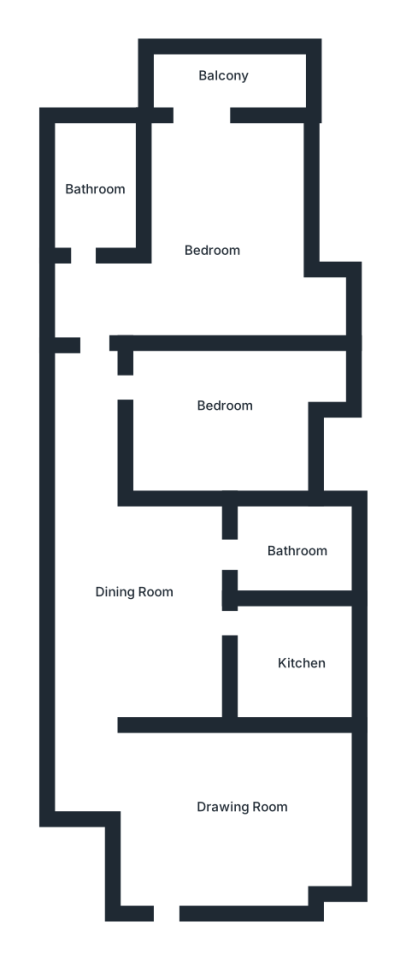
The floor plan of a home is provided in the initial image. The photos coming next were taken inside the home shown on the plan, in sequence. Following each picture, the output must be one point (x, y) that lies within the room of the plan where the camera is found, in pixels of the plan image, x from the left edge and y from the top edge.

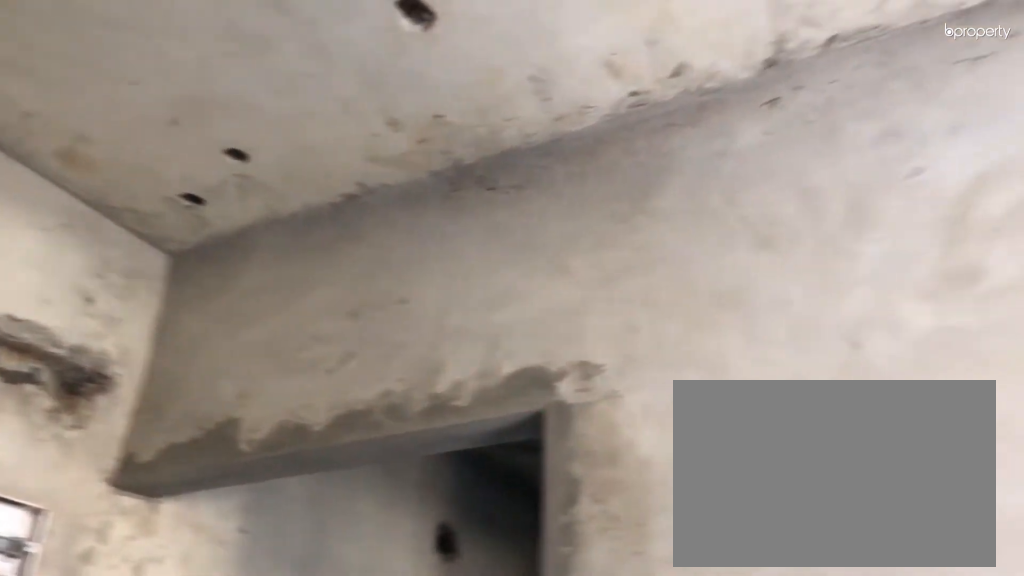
(217, 811)
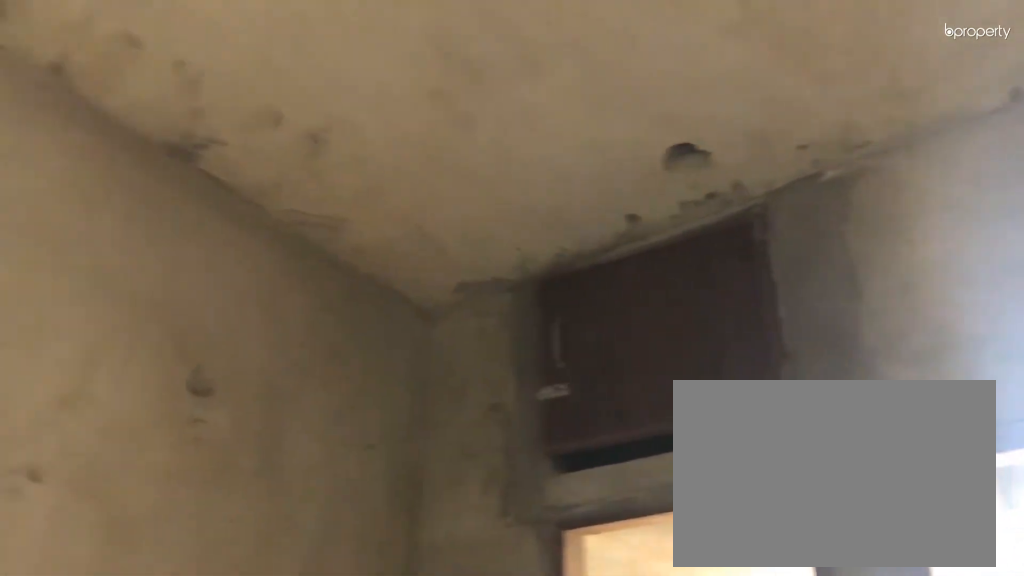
(168, 626)
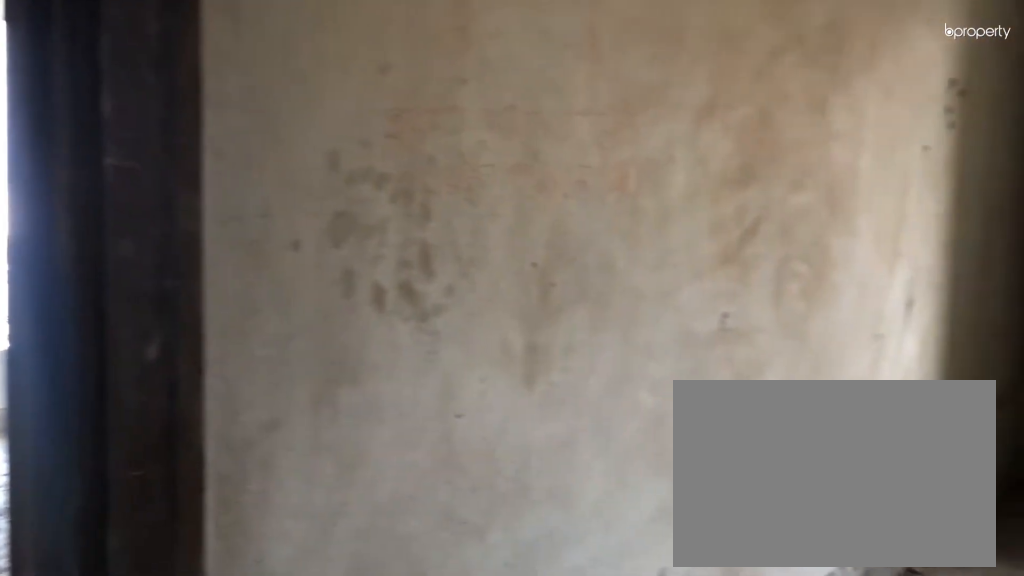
(207, 402)
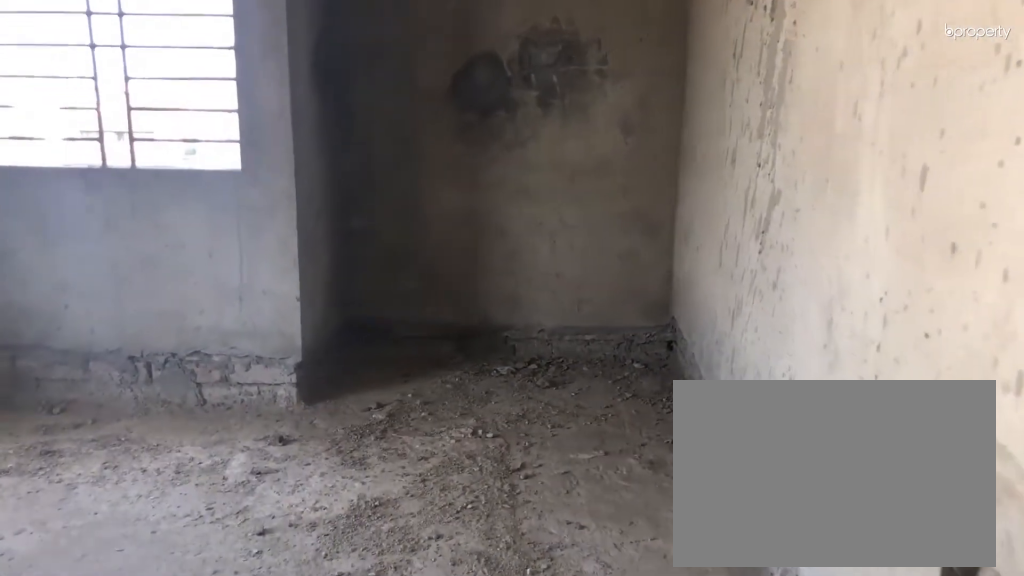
(203, 201)
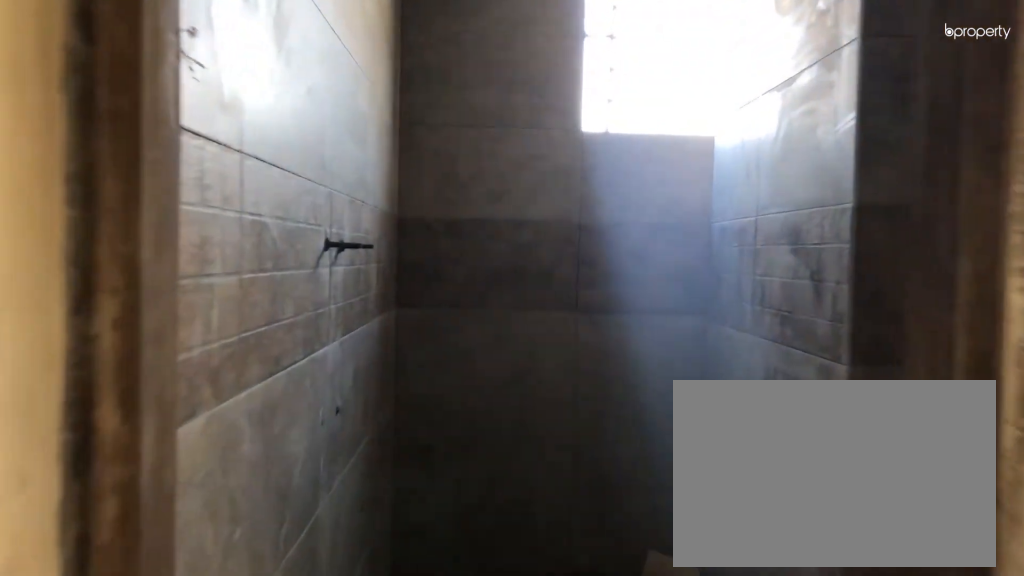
(203, 201)
